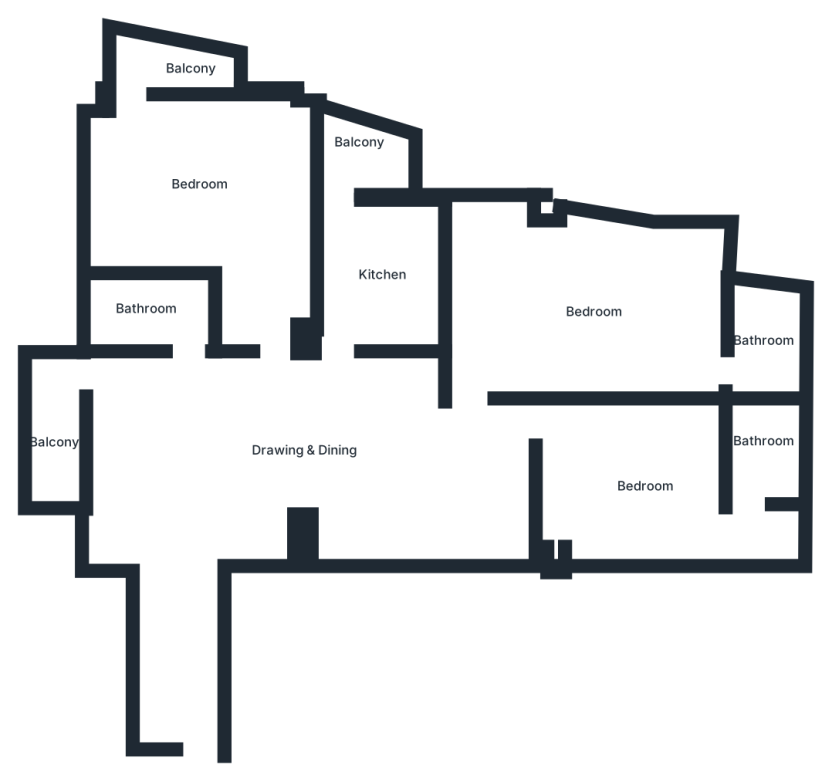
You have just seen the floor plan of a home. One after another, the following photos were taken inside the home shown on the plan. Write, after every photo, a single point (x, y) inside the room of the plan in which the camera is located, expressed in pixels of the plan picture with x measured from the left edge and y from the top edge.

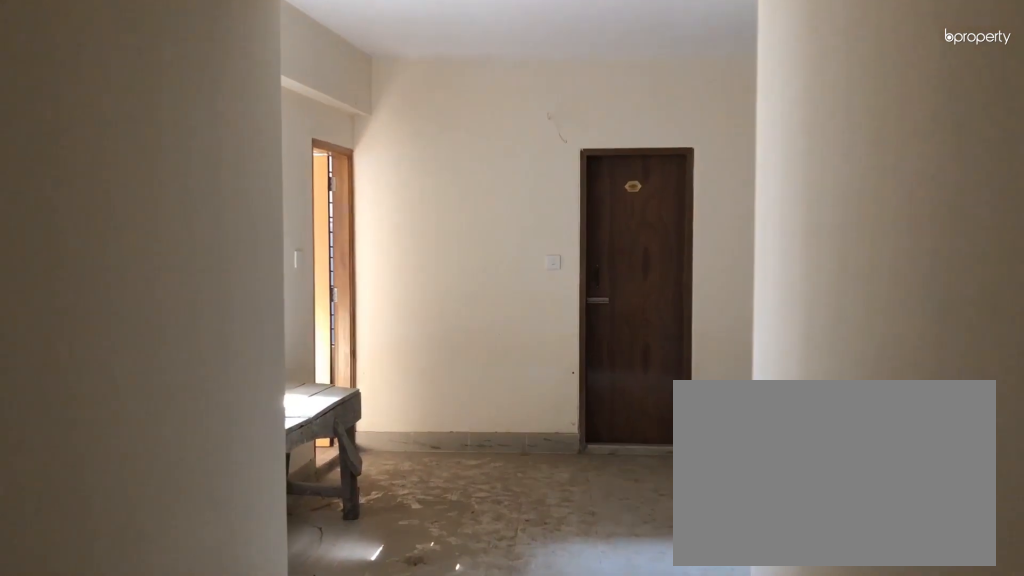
(189, 632)
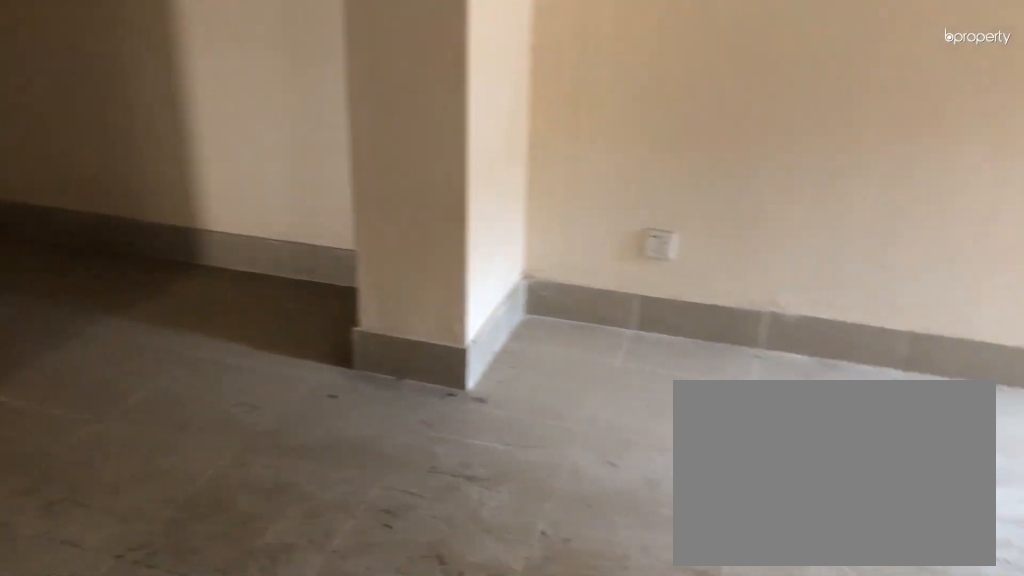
(306, 439)
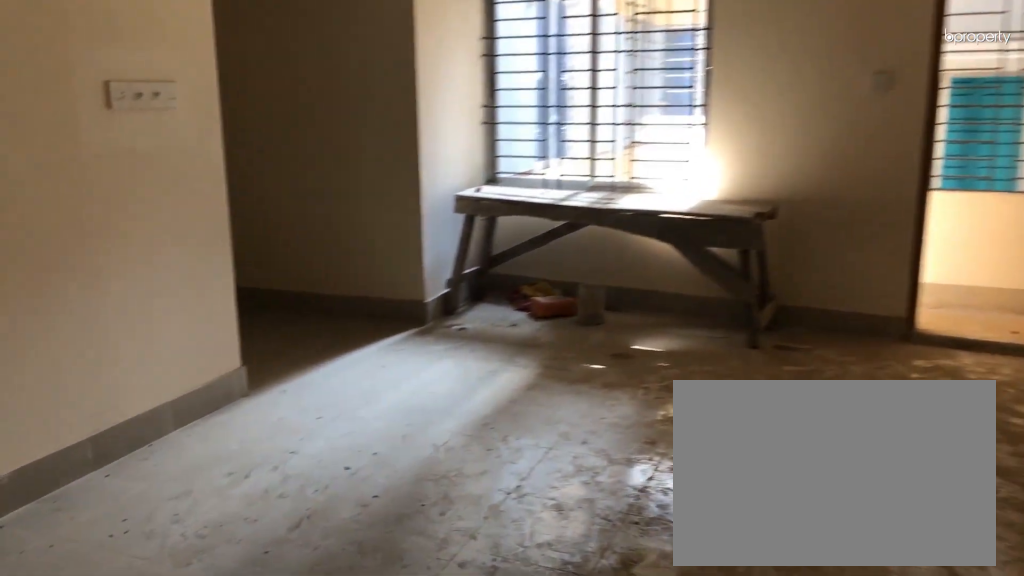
(306, 438)
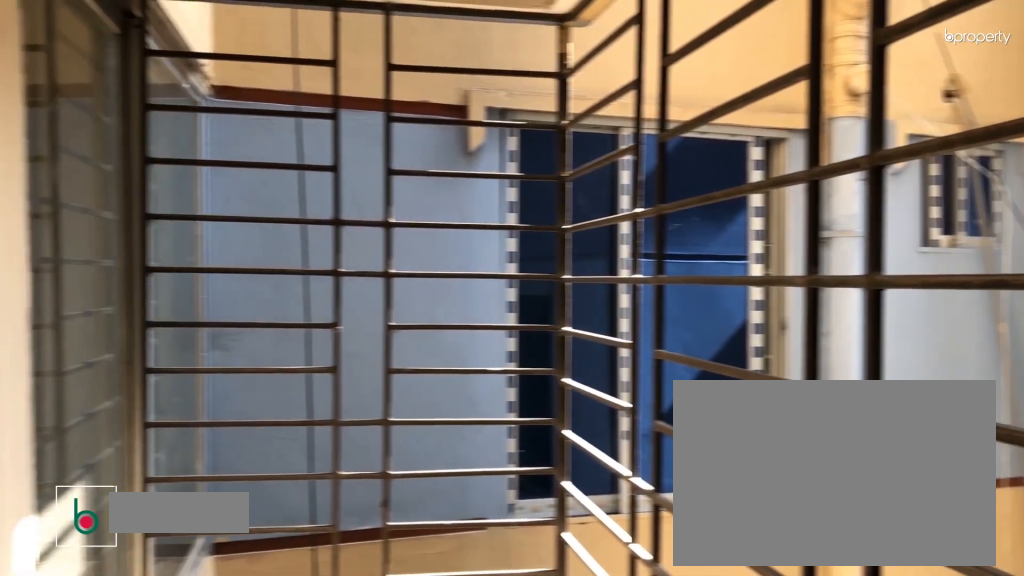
(56, 435)
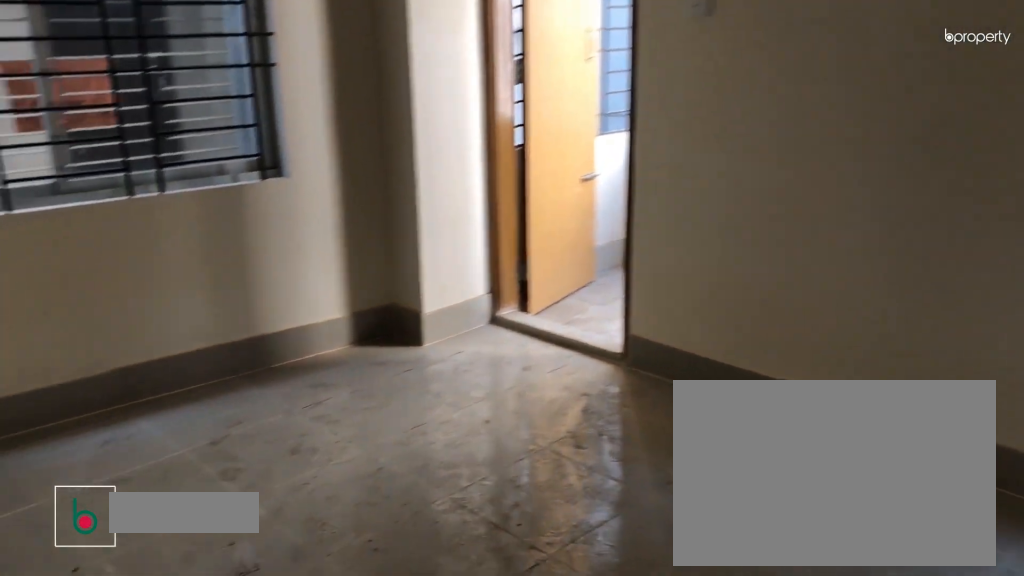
(205, 187)
